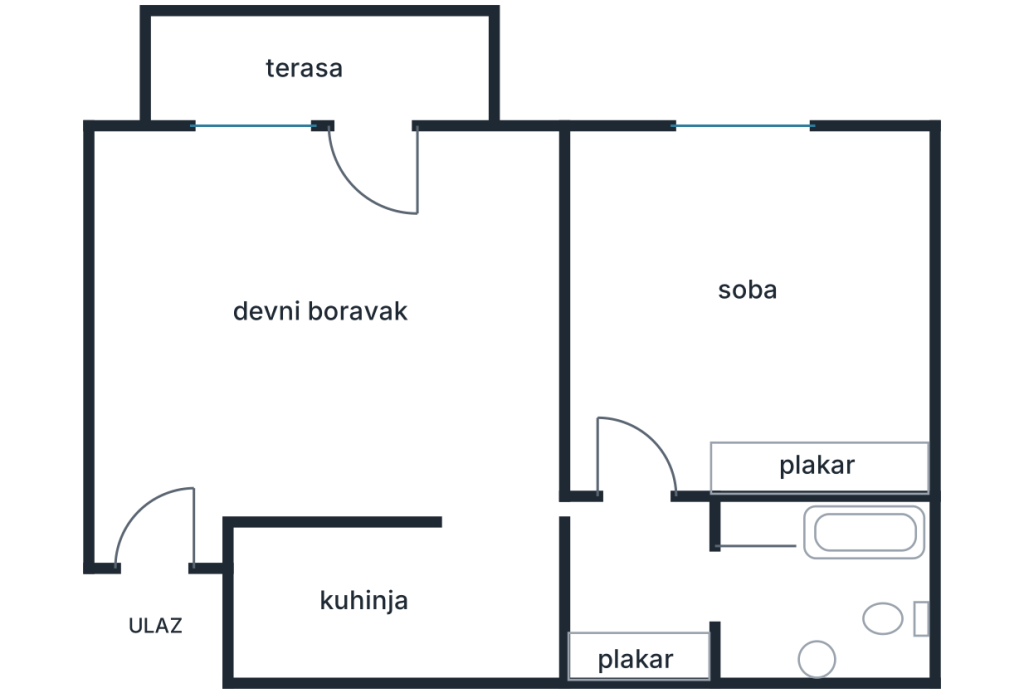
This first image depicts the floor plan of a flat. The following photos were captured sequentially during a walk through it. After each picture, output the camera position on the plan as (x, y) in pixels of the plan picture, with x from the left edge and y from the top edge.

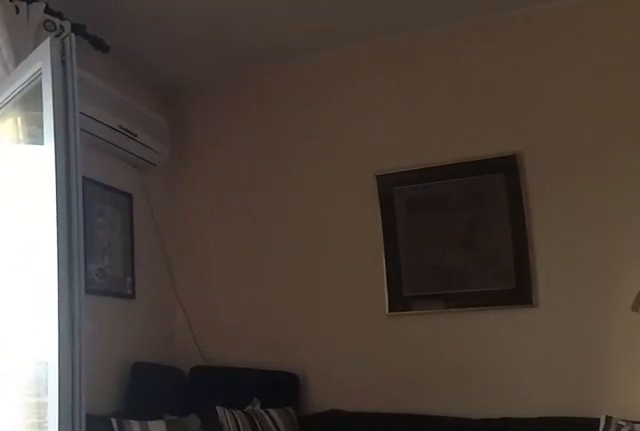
(202, 326)
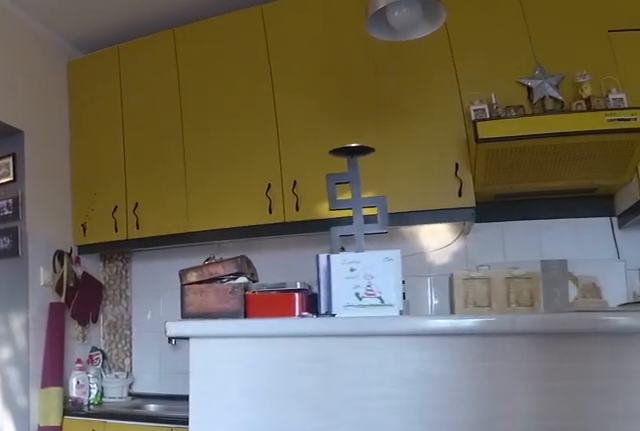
(371, 374)
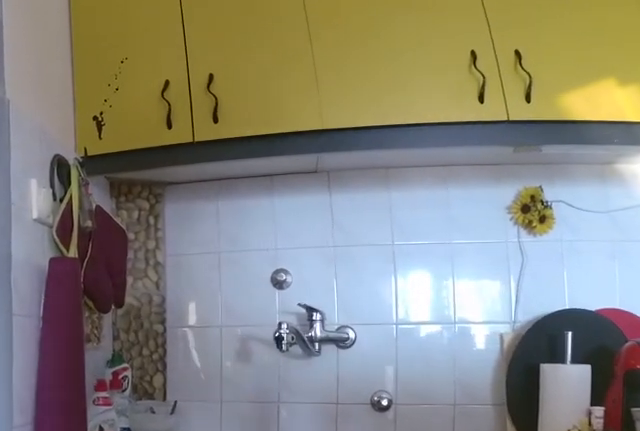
(473, 495)
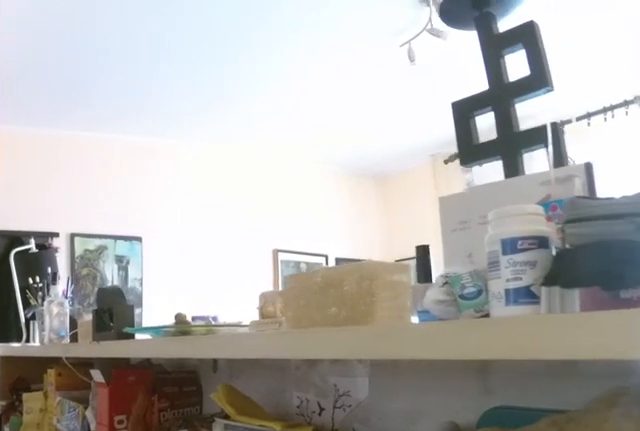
(449, 585)
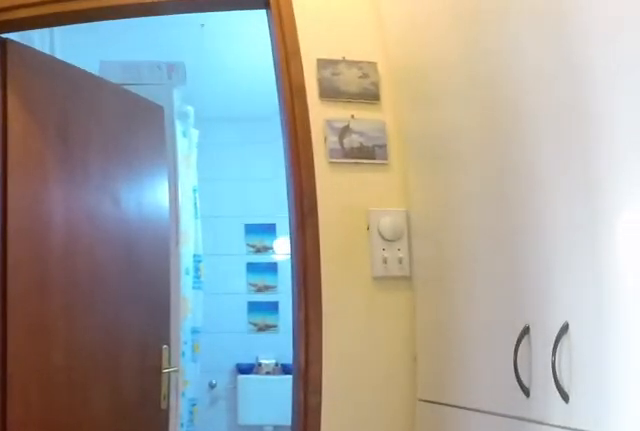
(510, 542)
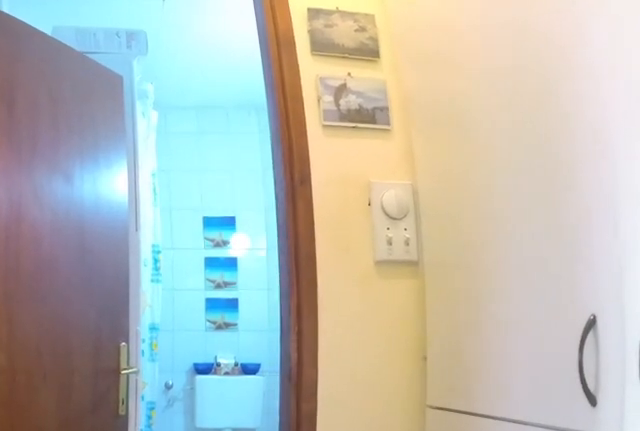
(536, 548)
